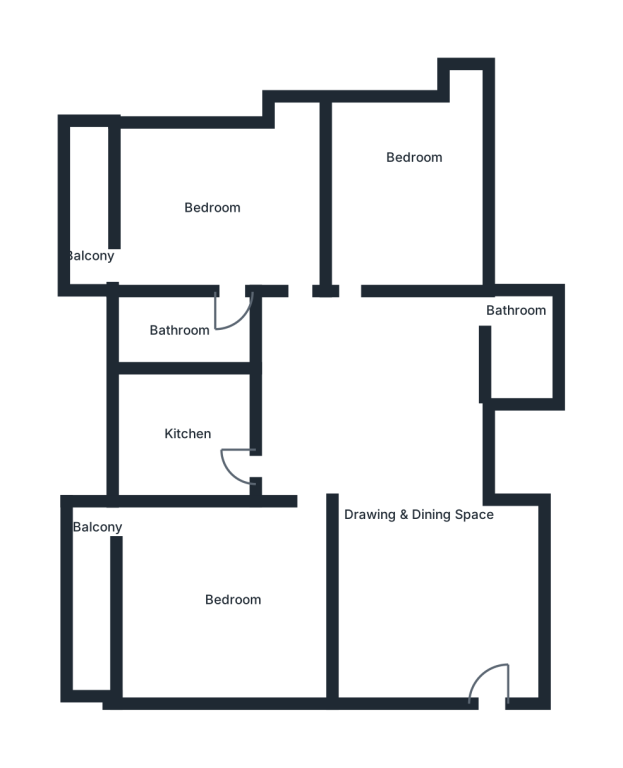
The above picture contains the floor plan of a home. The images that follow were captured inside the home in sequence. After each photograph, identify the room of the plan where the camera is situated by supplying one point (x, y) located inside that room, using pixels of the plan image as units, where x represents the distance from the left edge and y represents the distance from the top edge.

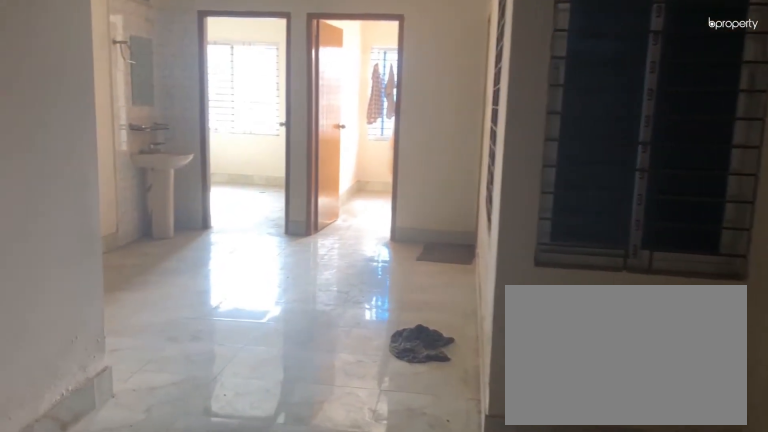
(413, 509)
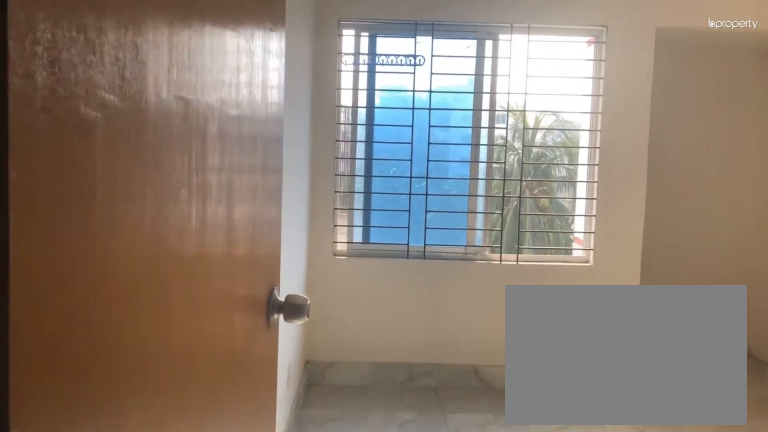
(370, 266)
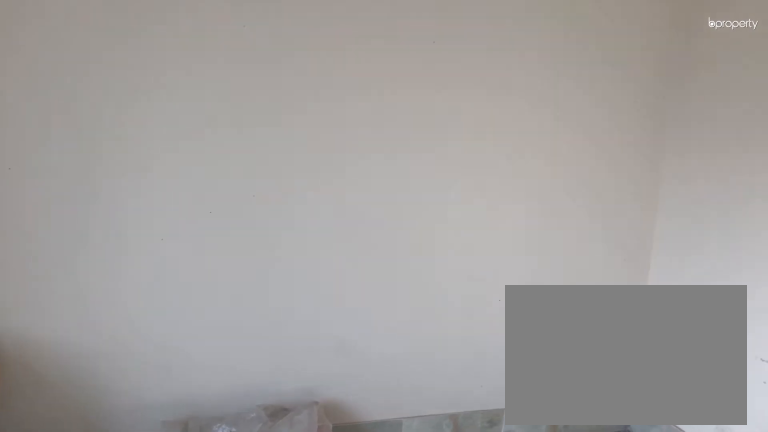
(398, 197)
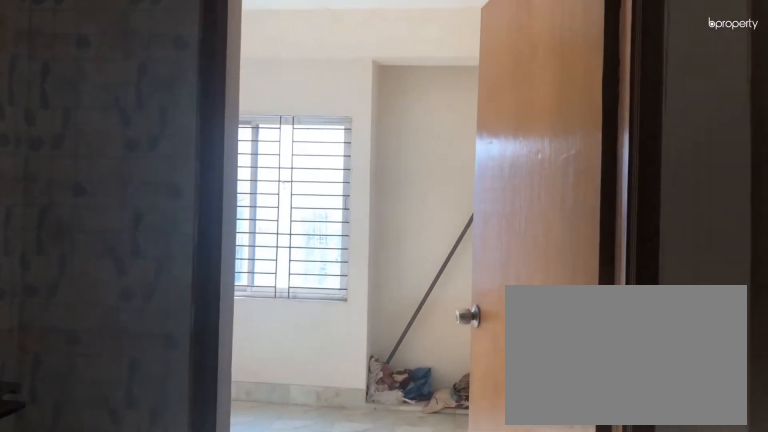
(301, 268)
